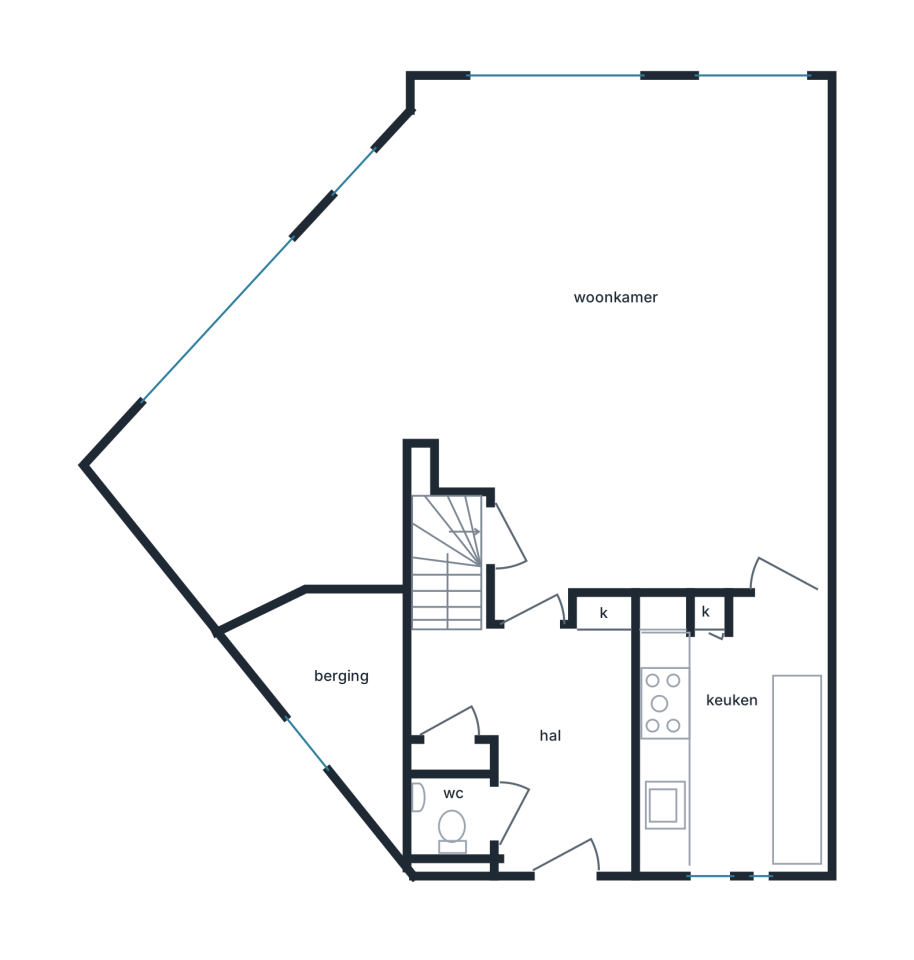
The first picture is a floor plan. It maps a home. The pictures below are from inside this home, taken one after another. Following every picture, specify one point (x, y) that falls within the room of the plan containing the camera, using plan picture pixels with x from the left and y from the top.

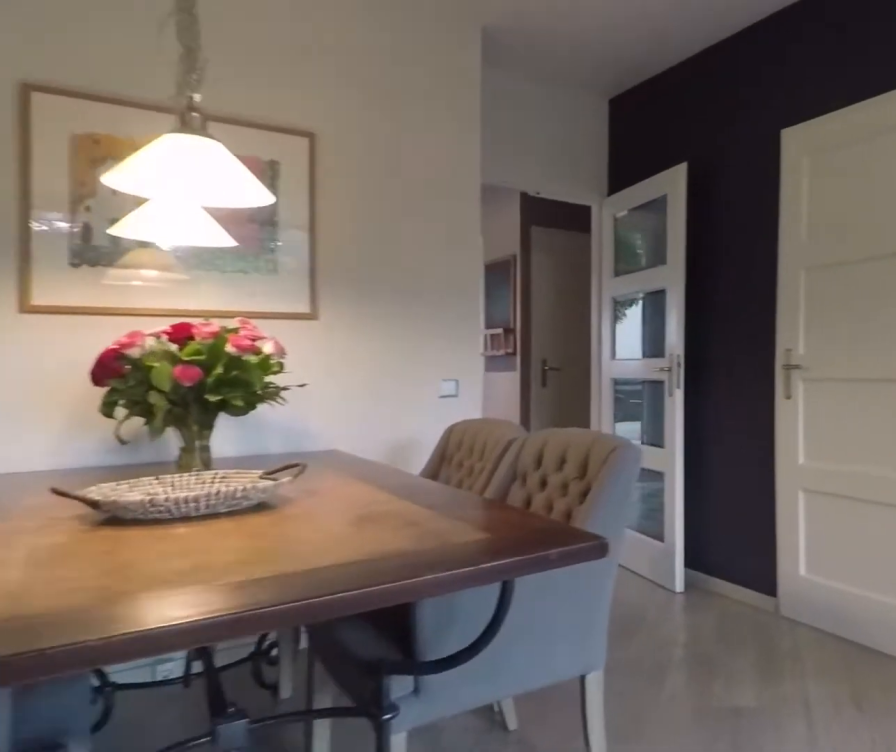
(587, 439)
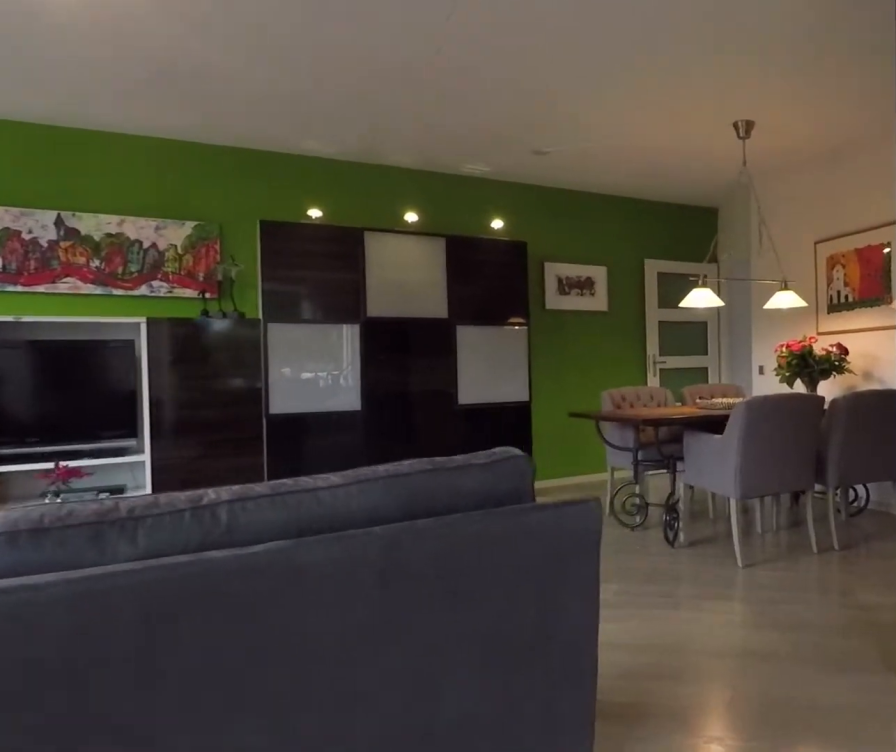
(587, 439)
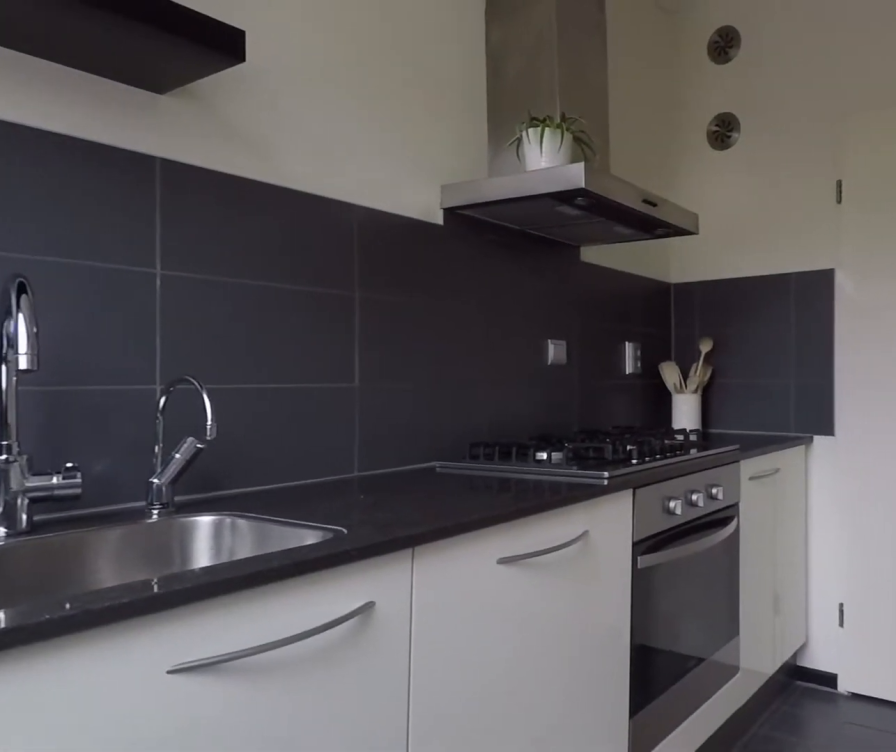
(734, 740)
